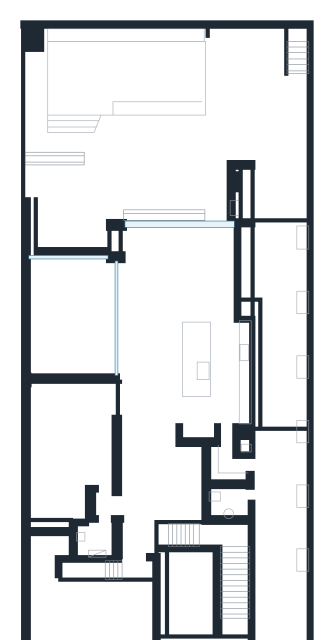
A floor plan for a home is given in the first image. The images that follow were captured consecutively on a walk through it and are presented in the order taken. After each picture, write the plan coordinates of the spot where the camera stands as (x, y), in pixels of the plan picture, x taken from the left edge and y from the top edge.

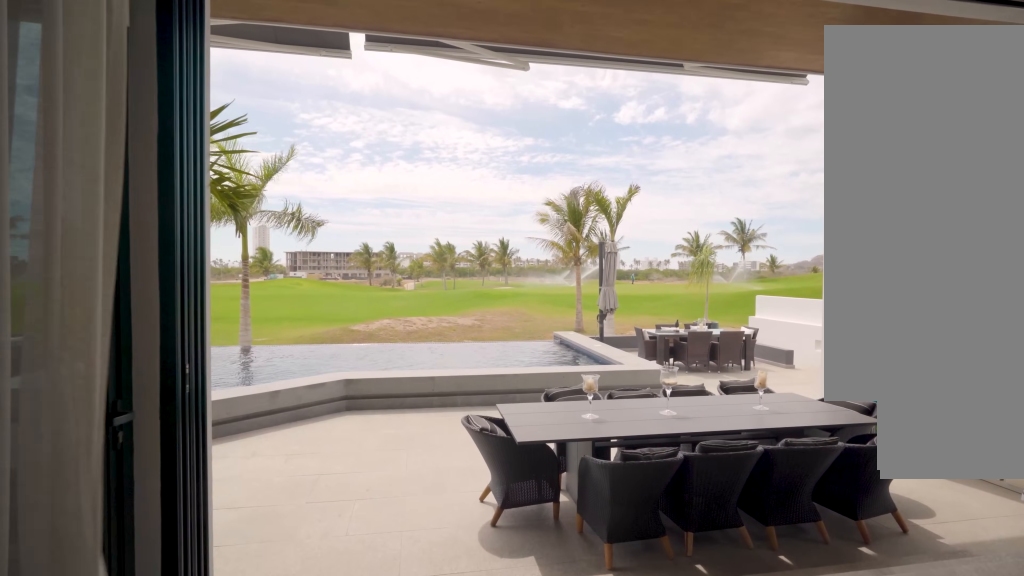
(146, 220)
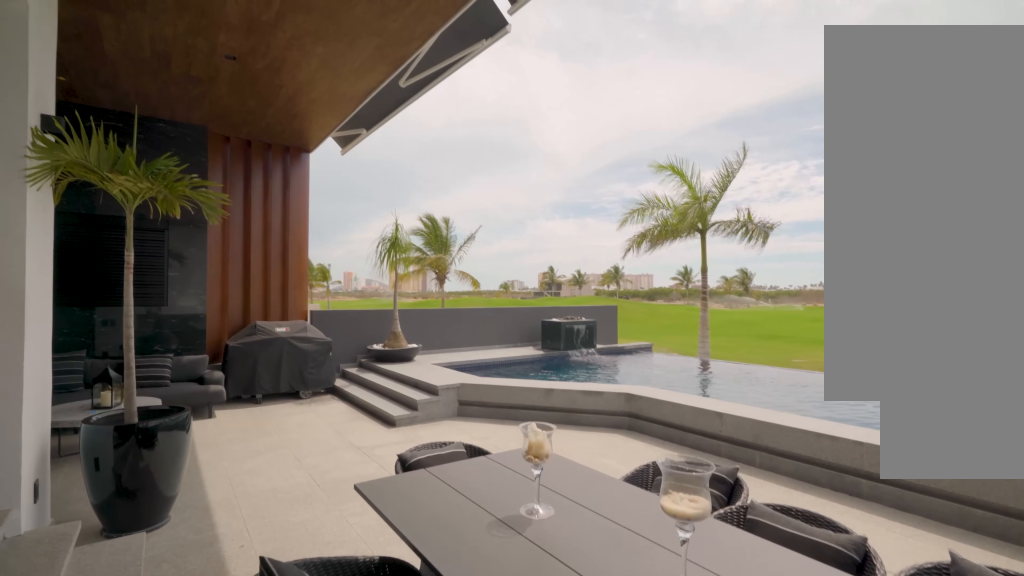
(210, 201)
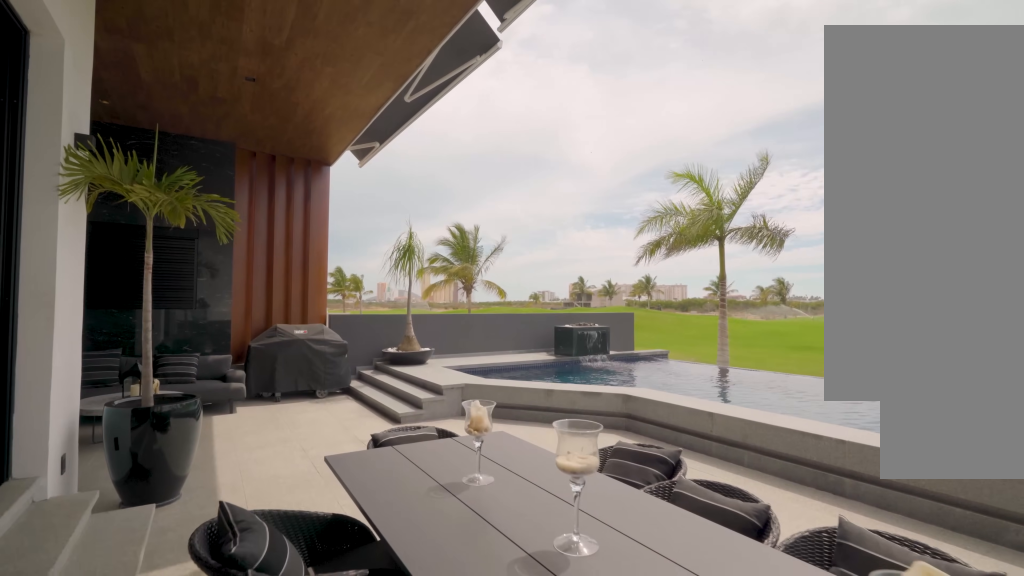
(209, 201)
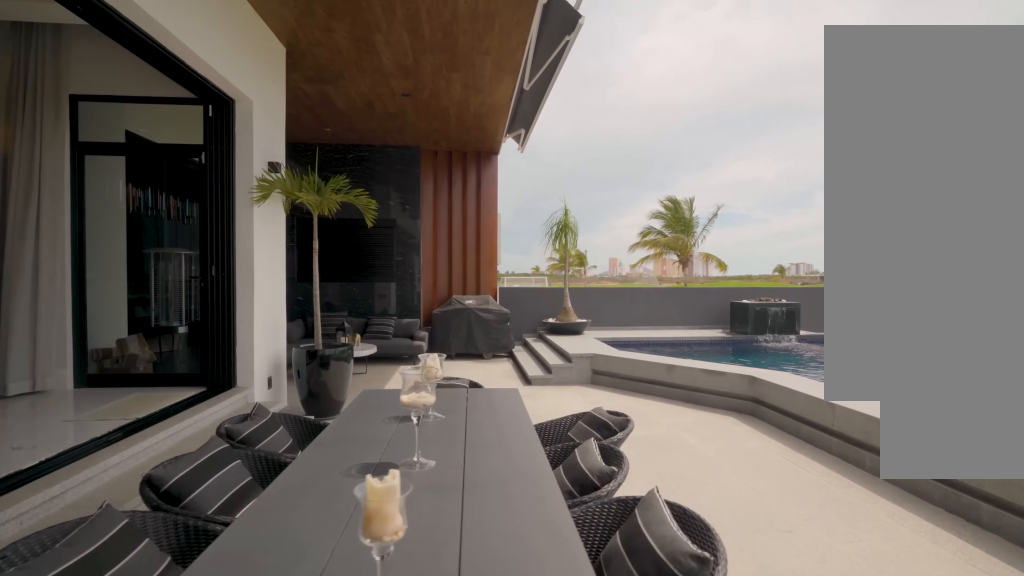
(215, 150)
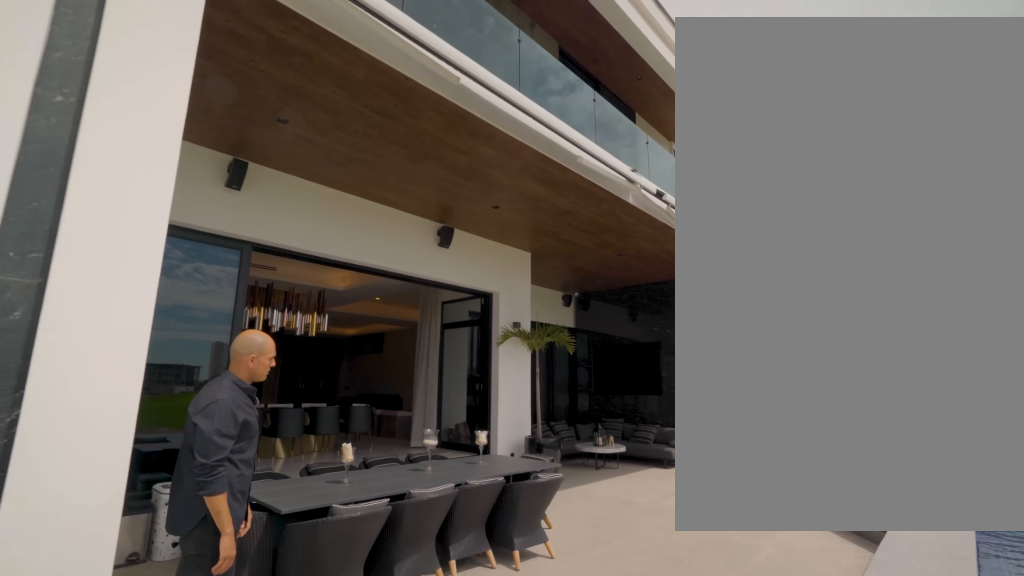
(230, 117)
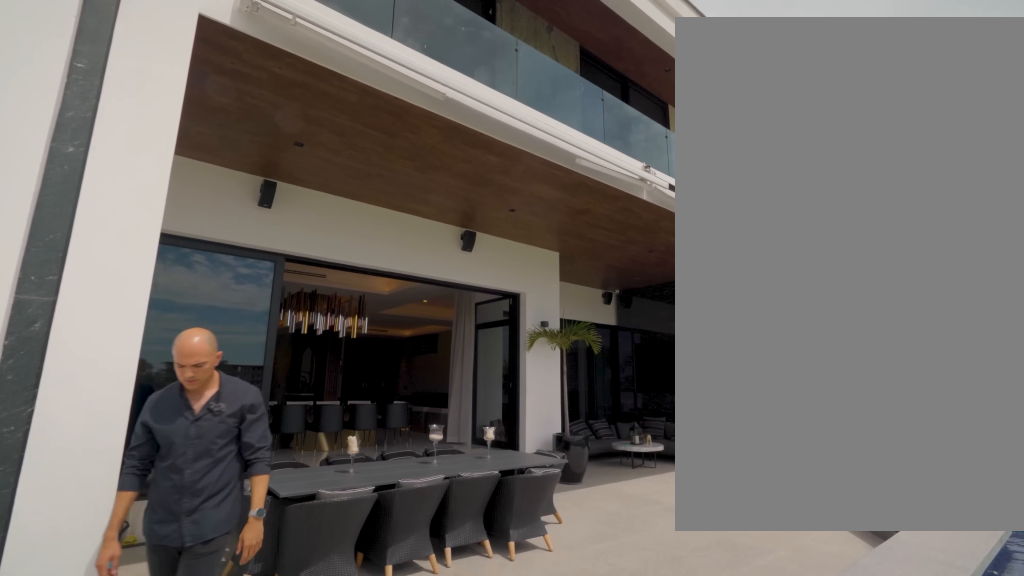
(226, 104)
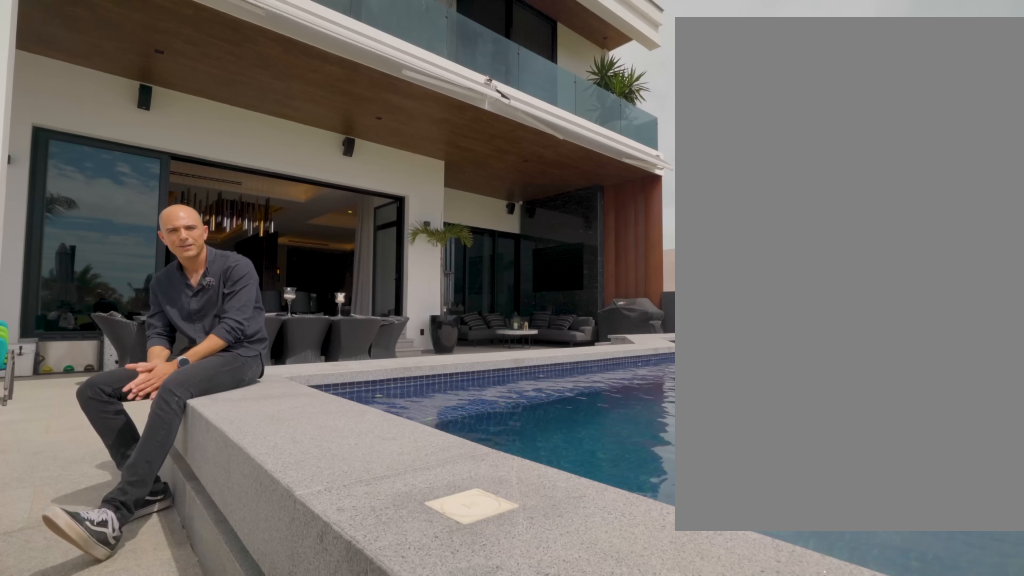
(230, 81)
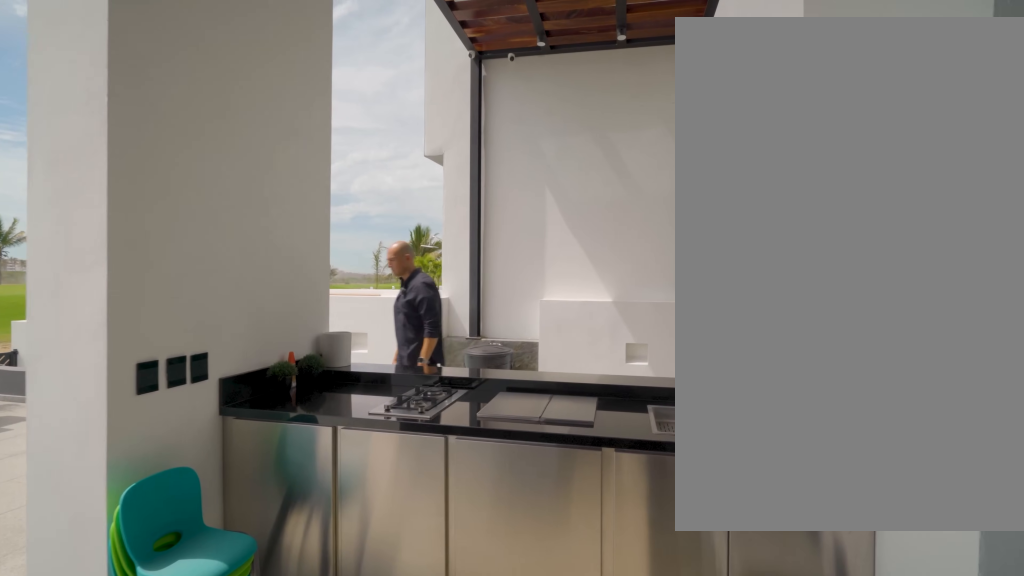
(210, 197)
